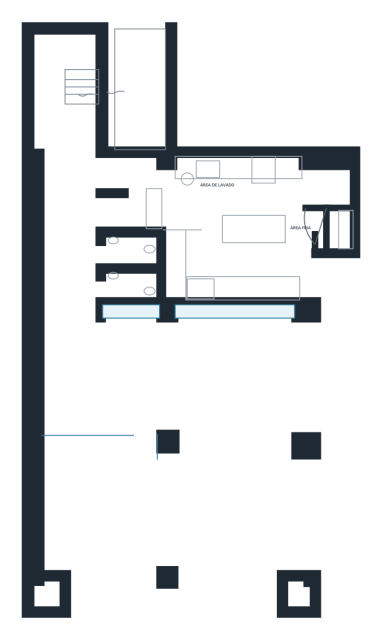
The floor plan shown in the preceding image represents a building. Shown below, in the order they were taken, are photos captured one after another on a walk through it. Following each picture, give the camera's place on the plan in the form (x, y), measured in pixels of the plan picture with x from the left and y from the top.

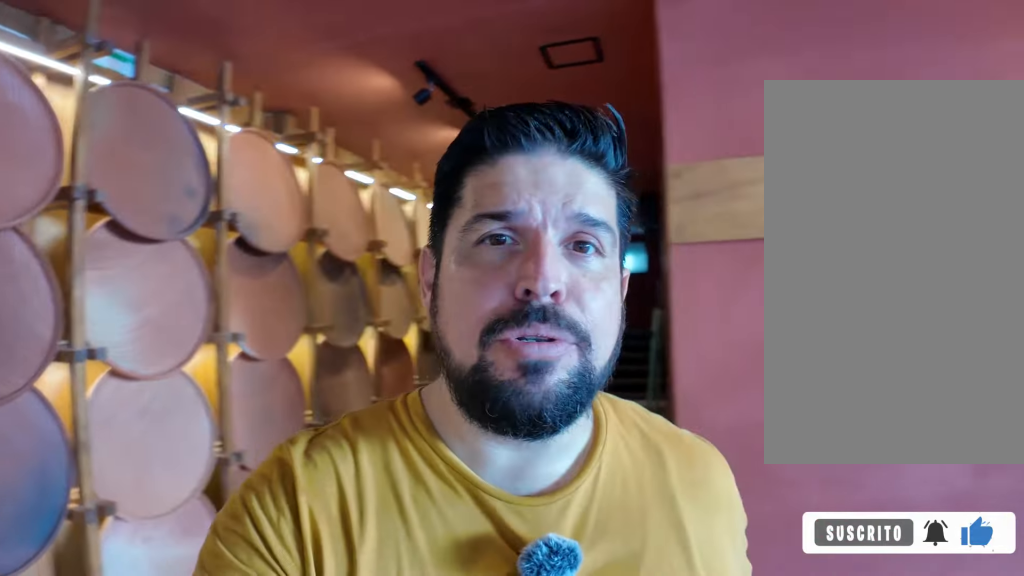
(60, 277)
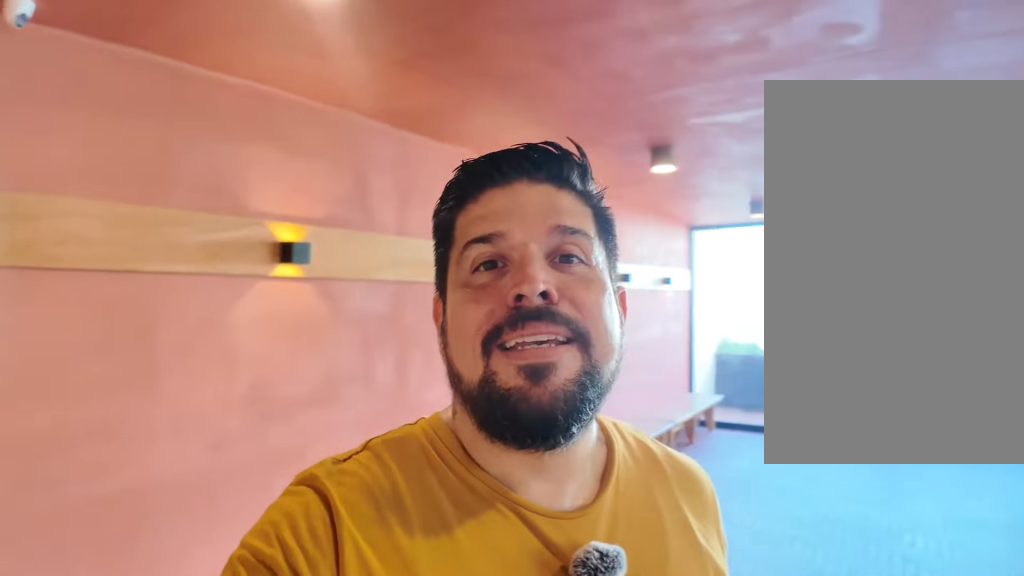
(128, 387)
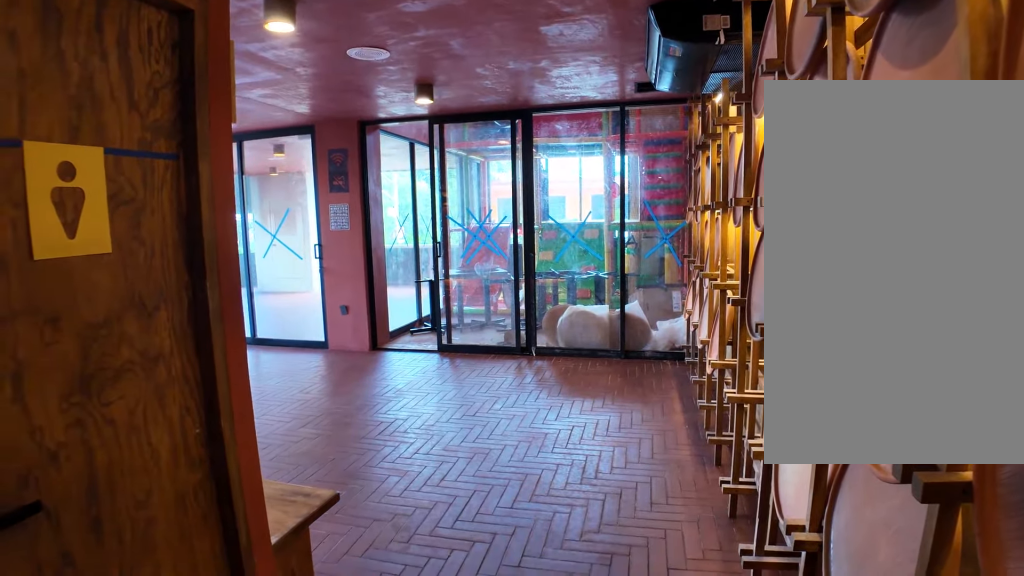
(77, 271)
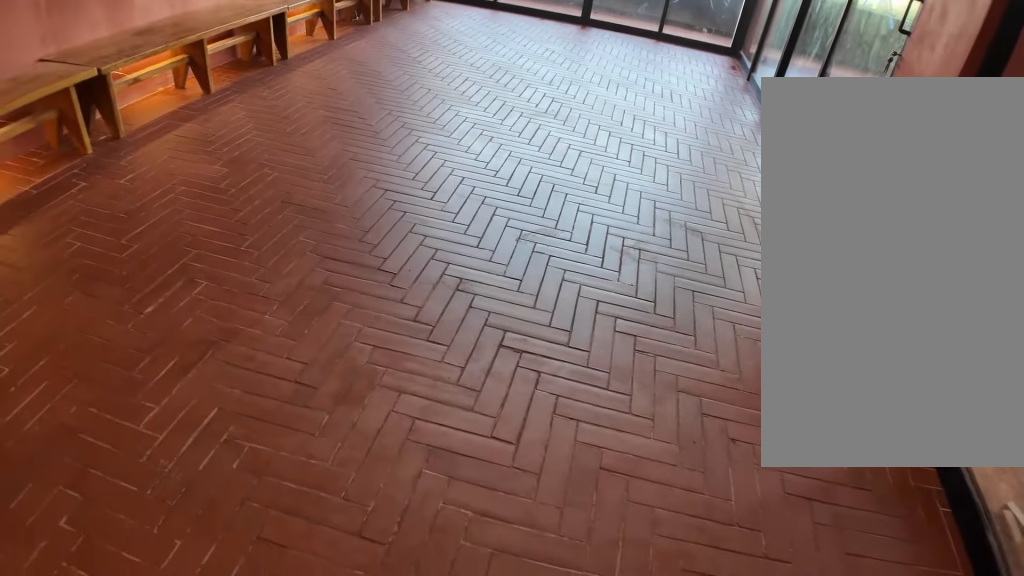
(75, 368)
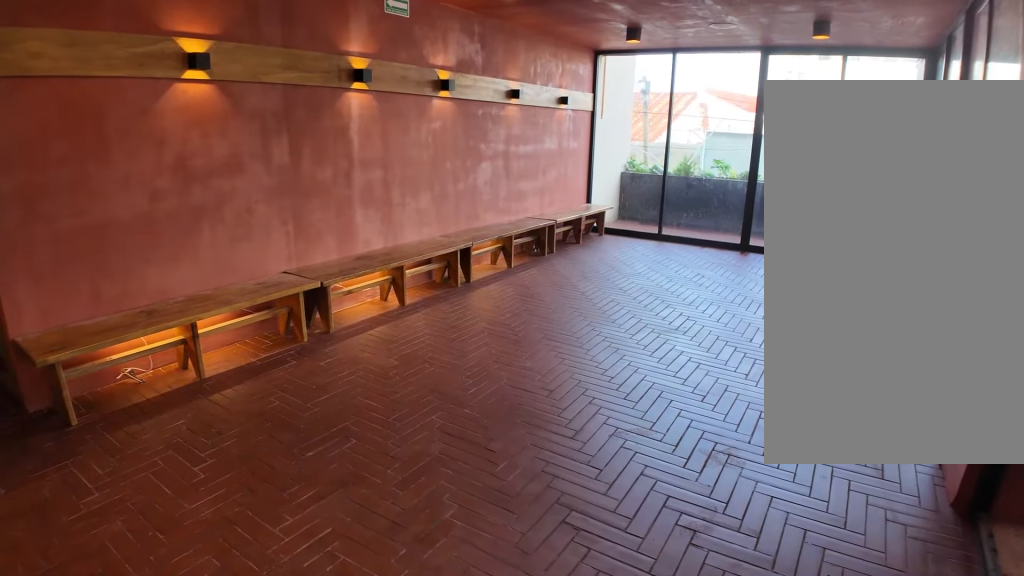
(76, 365)
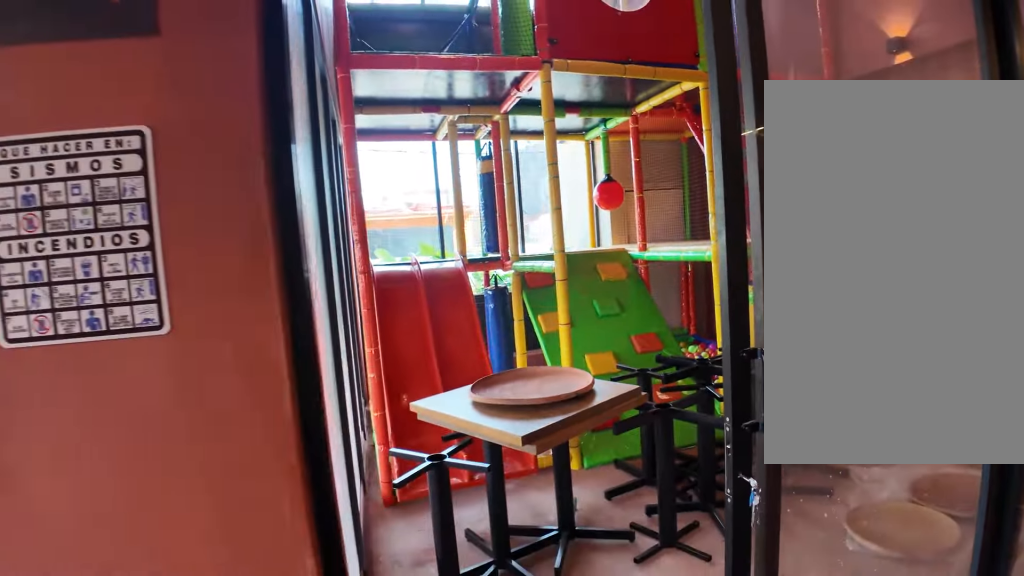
(137, 480)
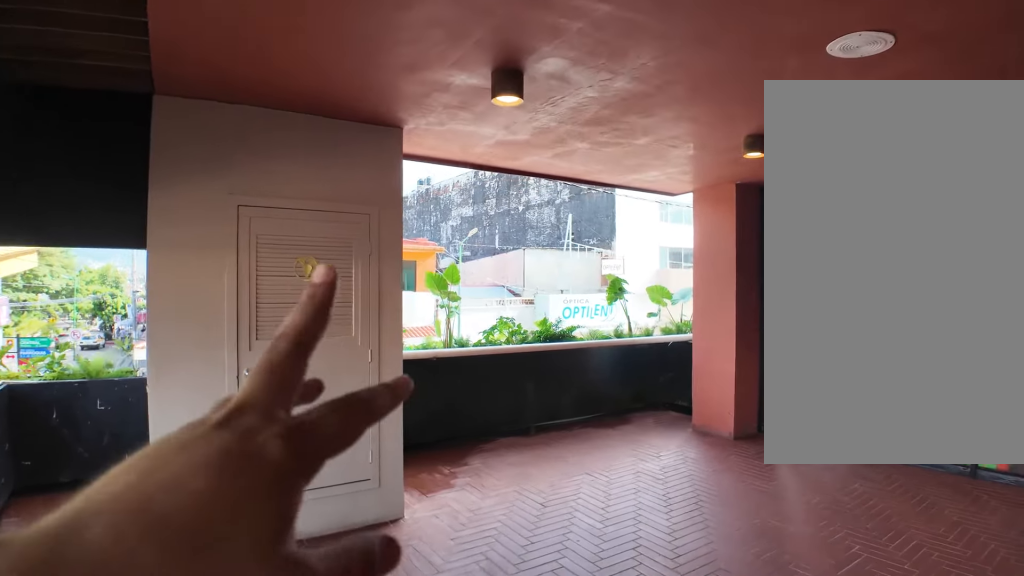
(259, 514)
